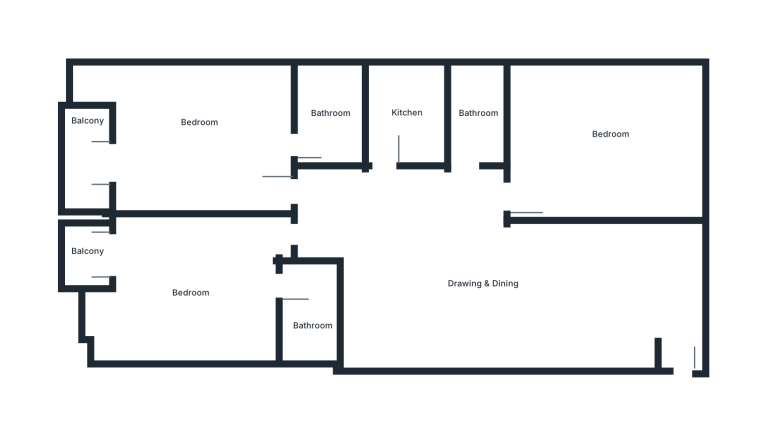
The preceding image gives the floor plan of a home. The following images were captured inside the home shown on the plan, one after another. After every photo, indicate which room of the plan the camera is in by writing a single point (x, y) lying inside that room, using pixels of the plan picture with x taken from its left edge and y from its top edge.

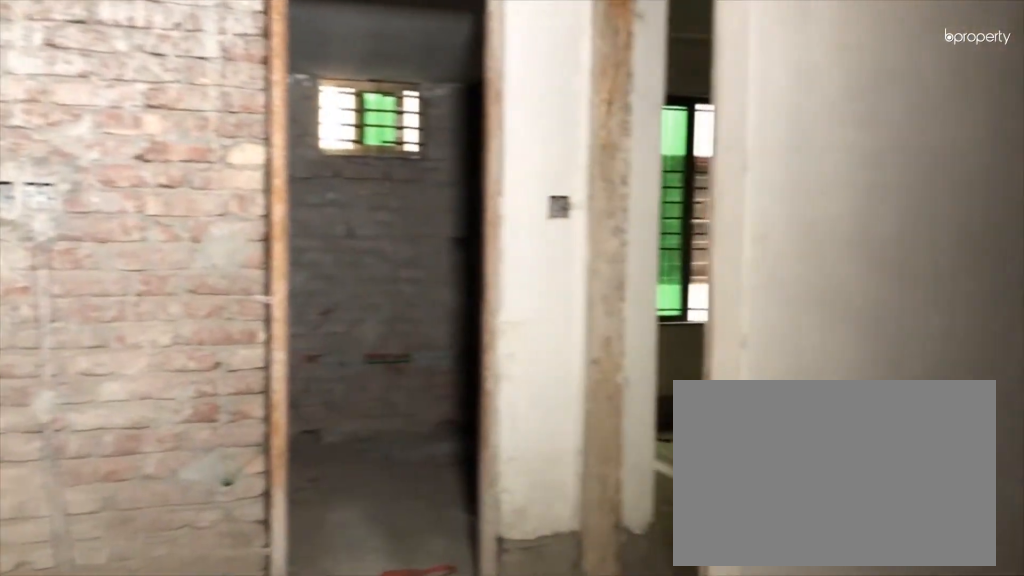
(431, 272)
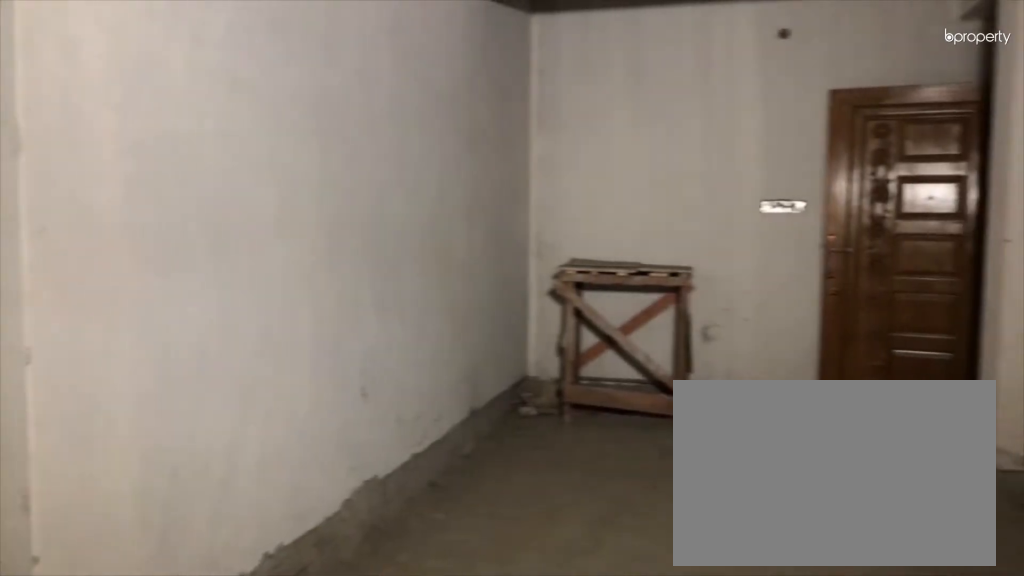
(431, 272)
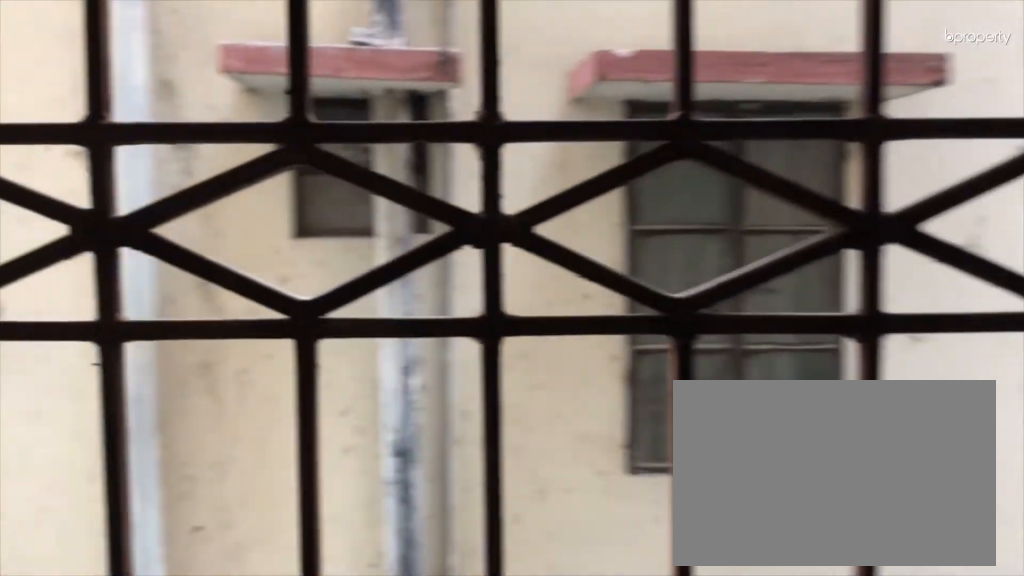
(86, 164)
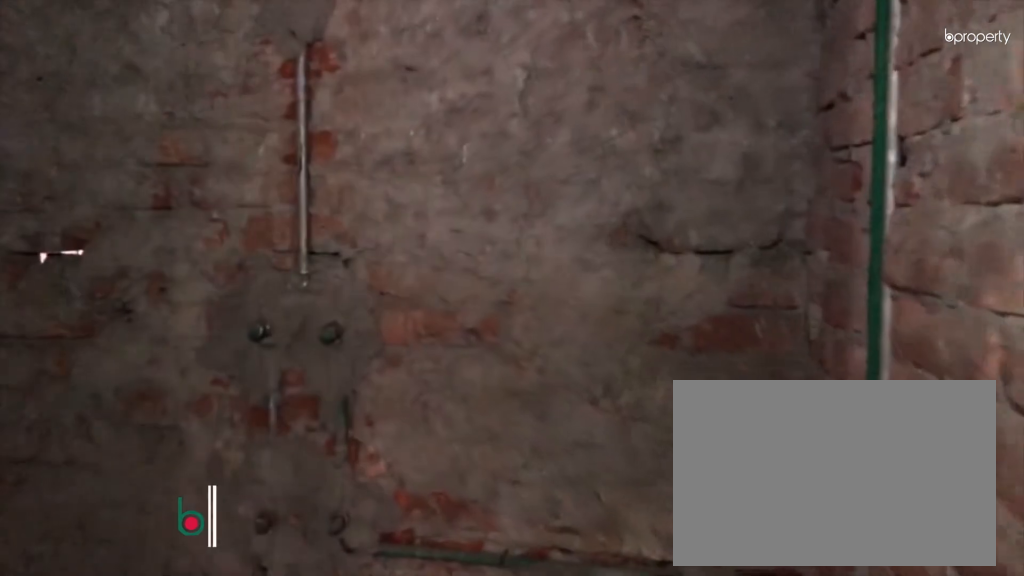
(328, 113)
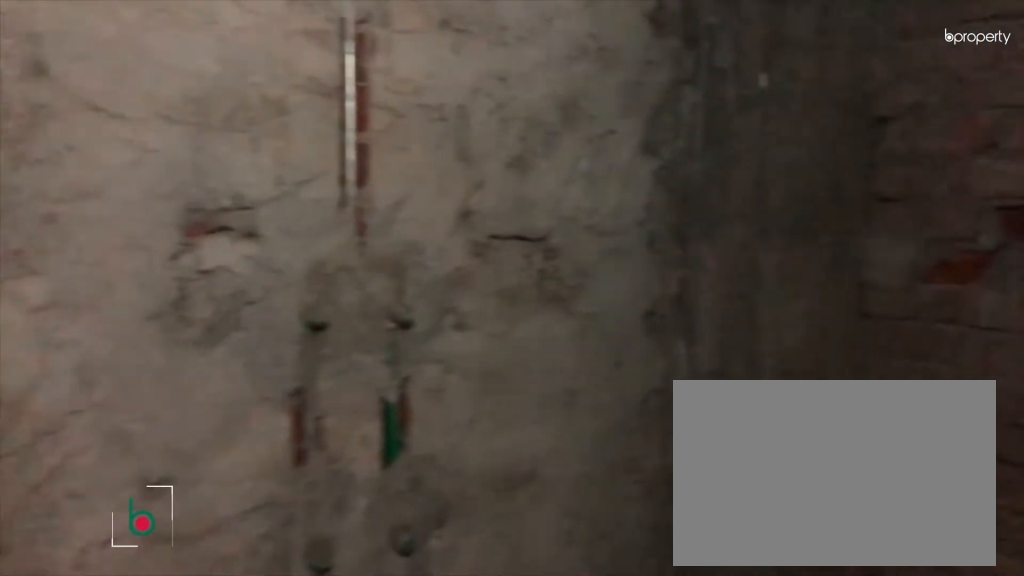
(312, 320)
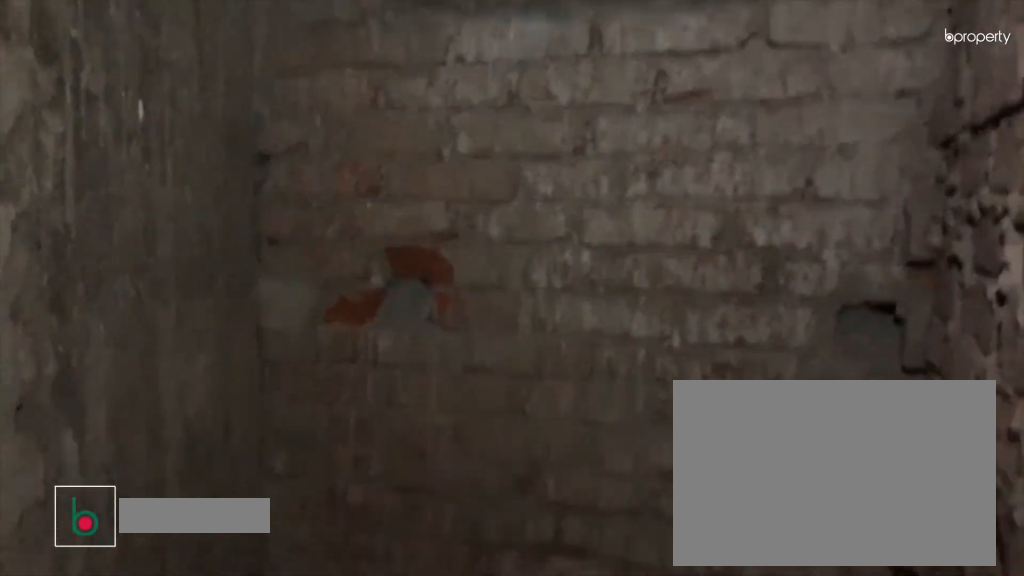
(312, 320)
